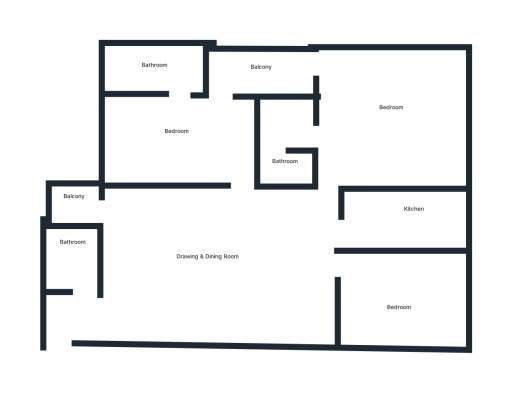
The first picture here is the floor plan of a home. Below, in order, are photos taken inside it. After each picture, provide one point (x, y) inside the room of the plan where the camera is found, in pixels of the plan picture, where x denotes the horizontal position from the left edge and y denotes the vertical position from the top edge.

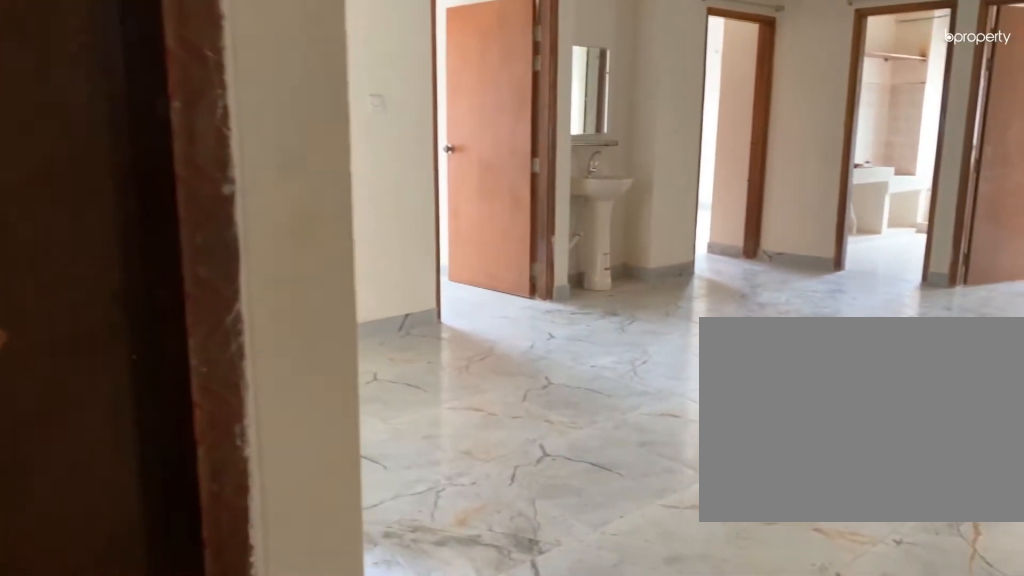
(99, 316)
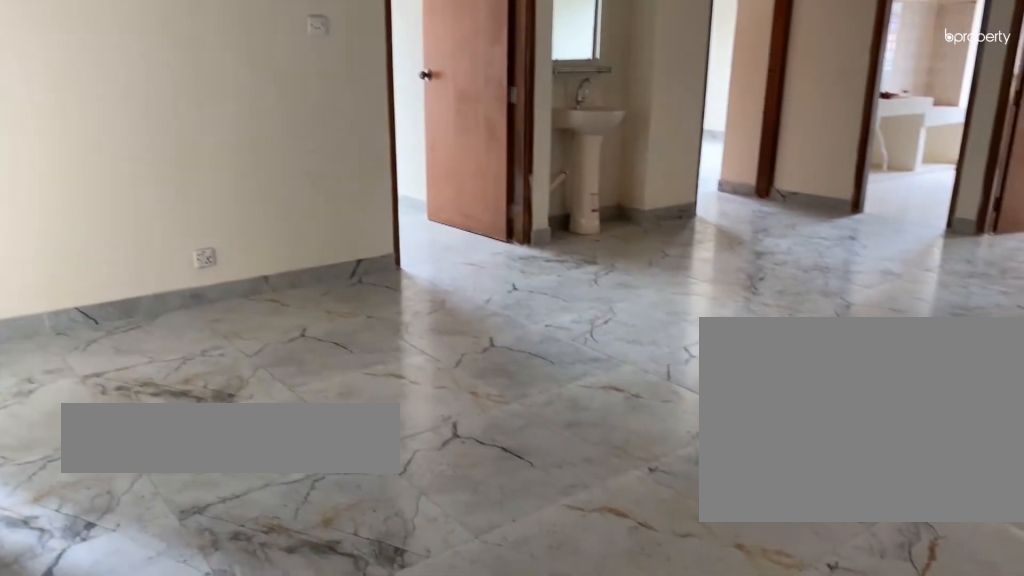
(213, 258)
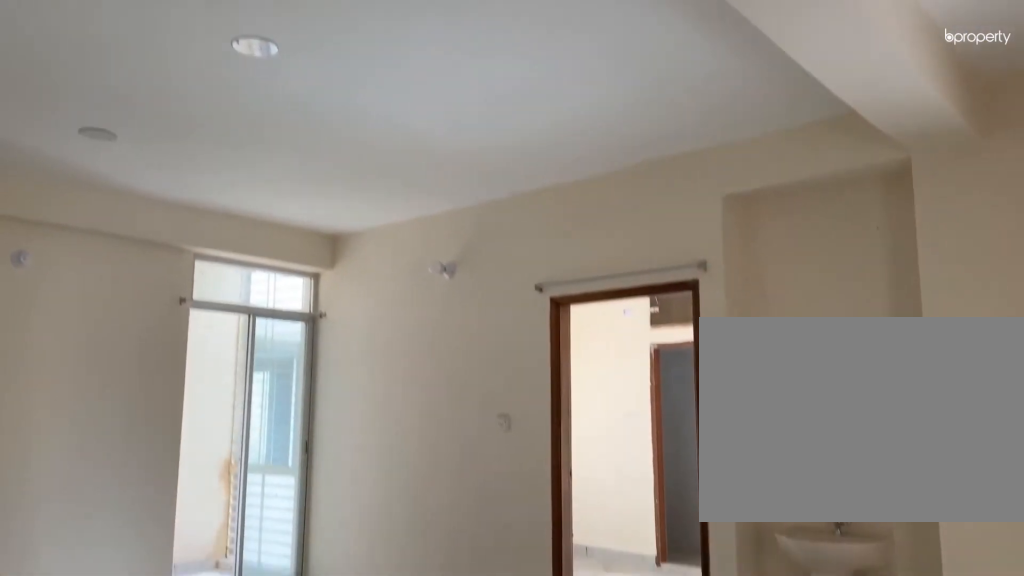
(213, 258)
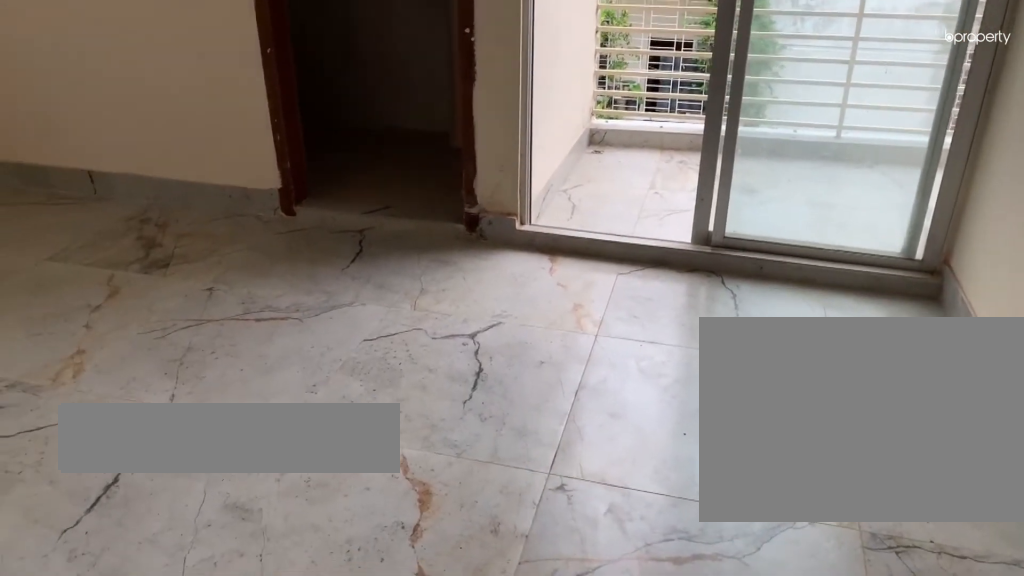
(176, 134)
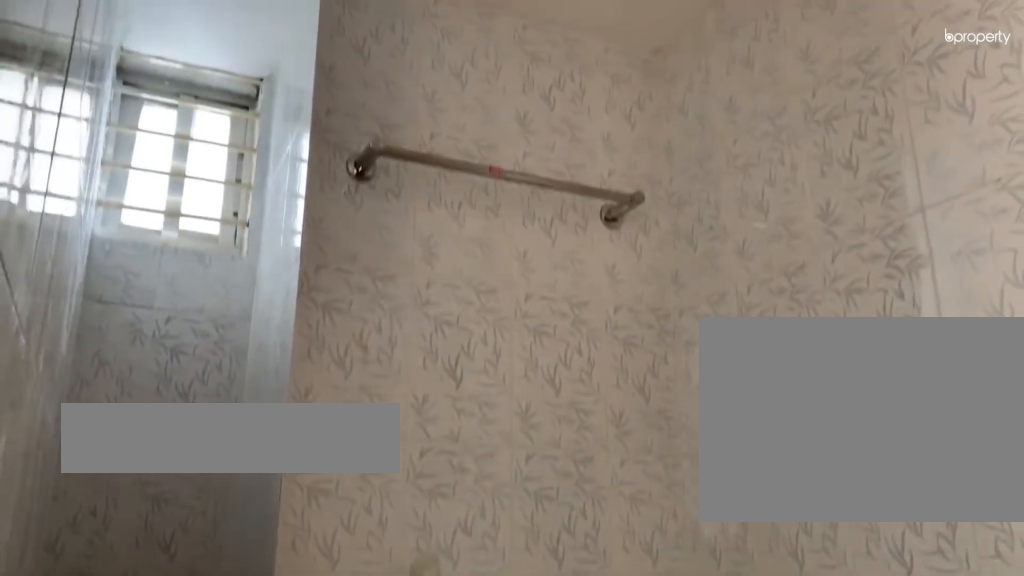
(162, 66)
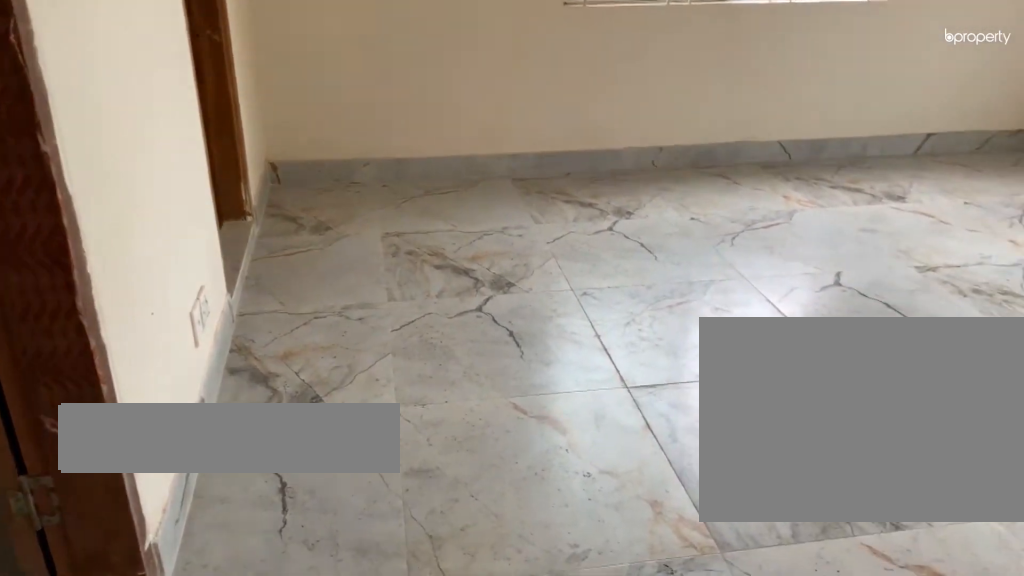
(375, 124)
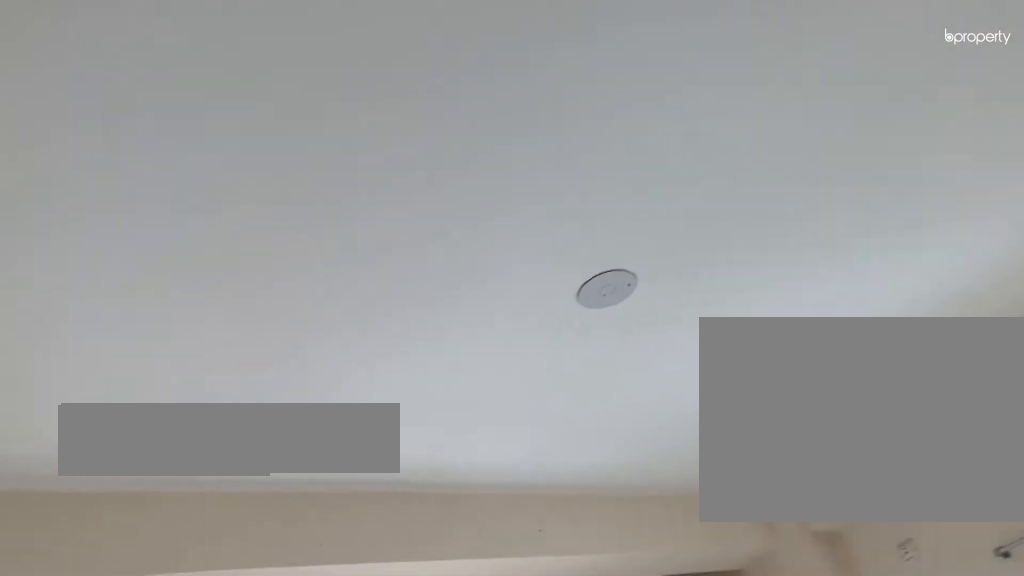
(375, 124)
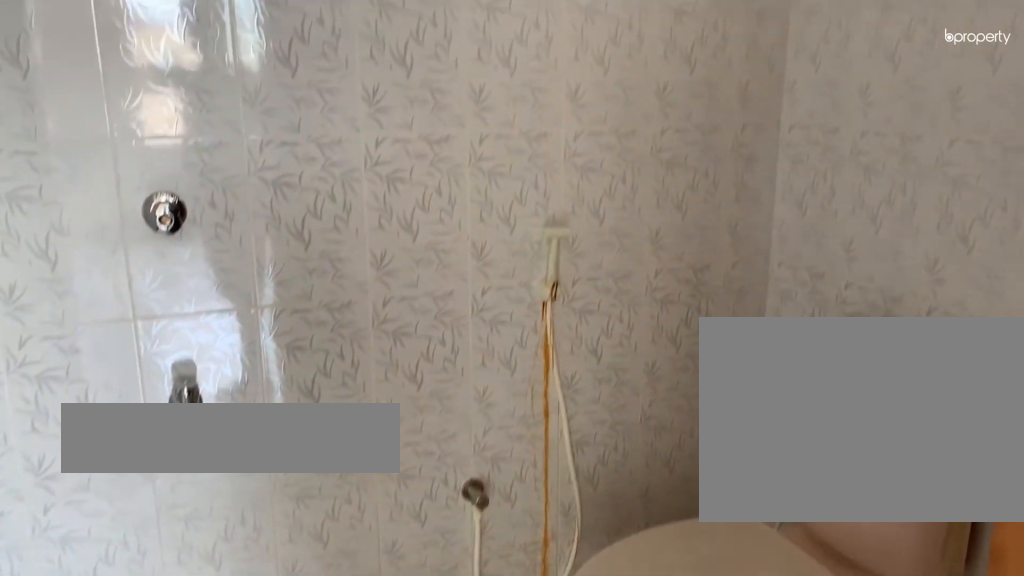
(285, 140)
